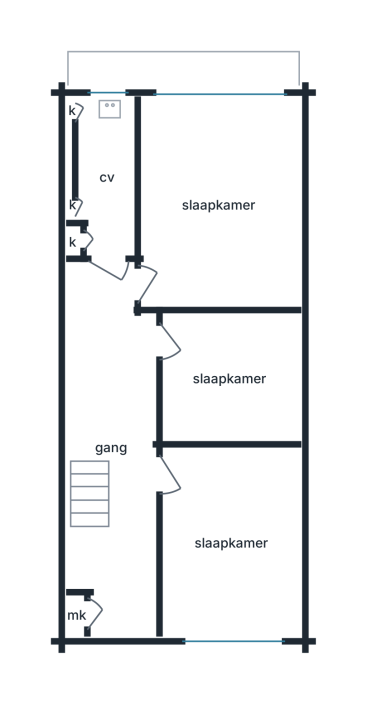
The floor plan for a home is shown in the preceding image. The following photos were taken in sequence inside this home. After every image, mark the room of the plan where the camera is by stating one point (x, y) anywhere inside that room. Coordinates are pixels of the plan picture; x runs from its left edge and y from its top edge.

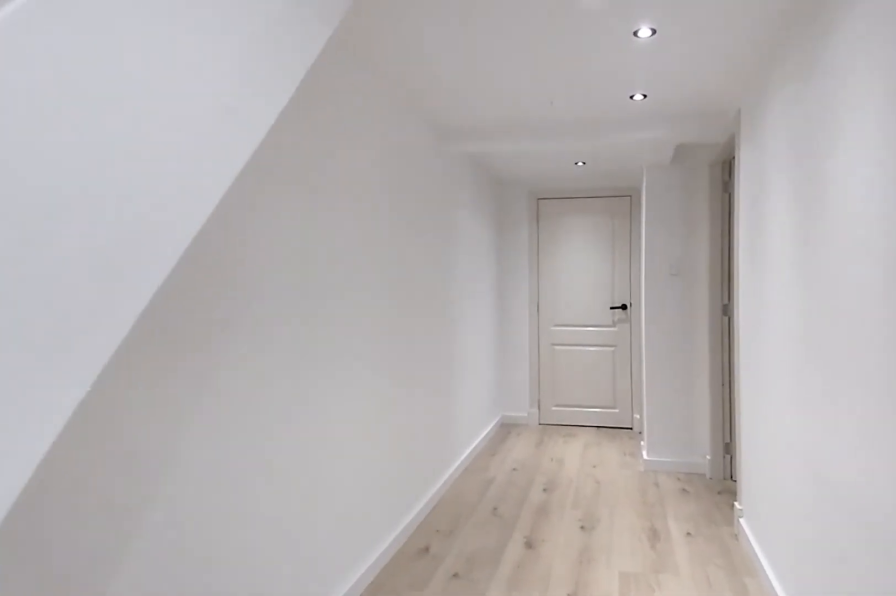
(113, 442)
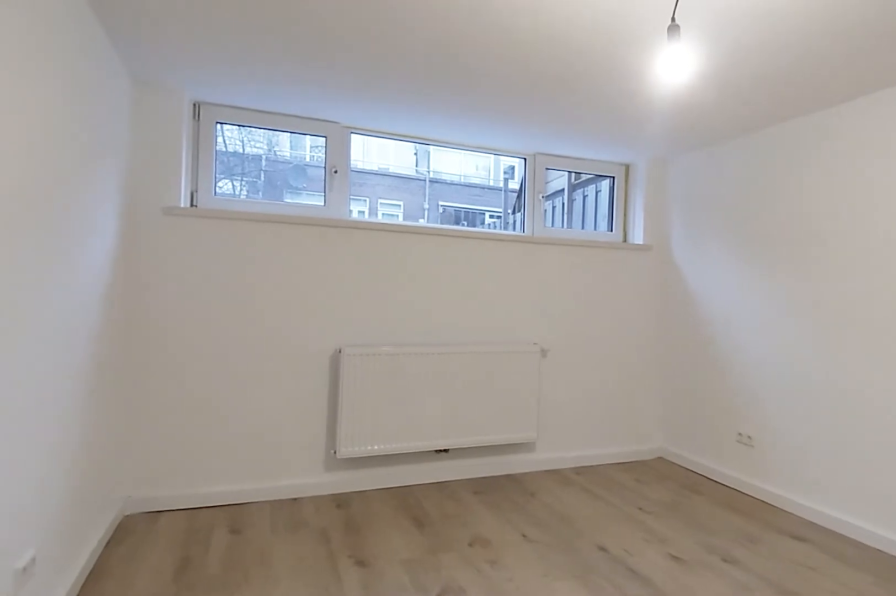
(179, 174)
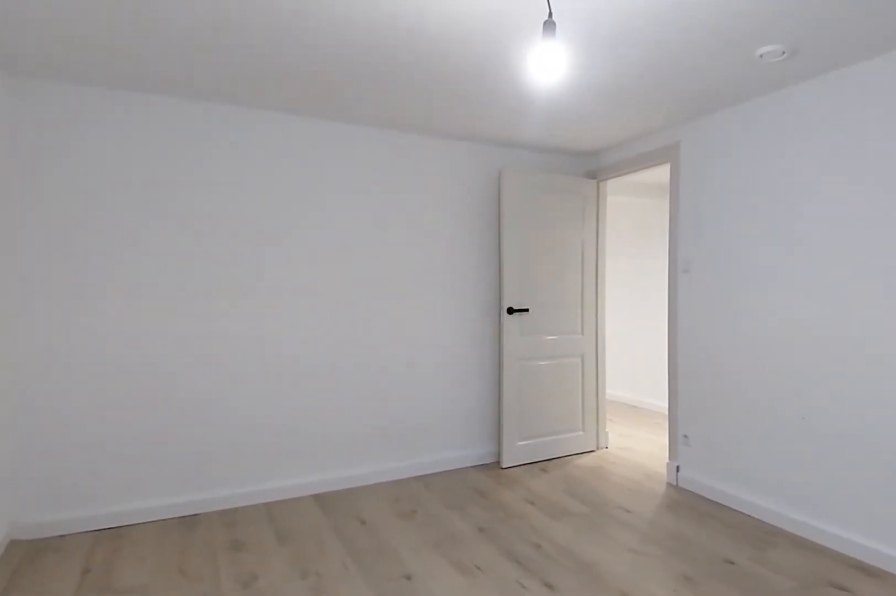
(179, 174)
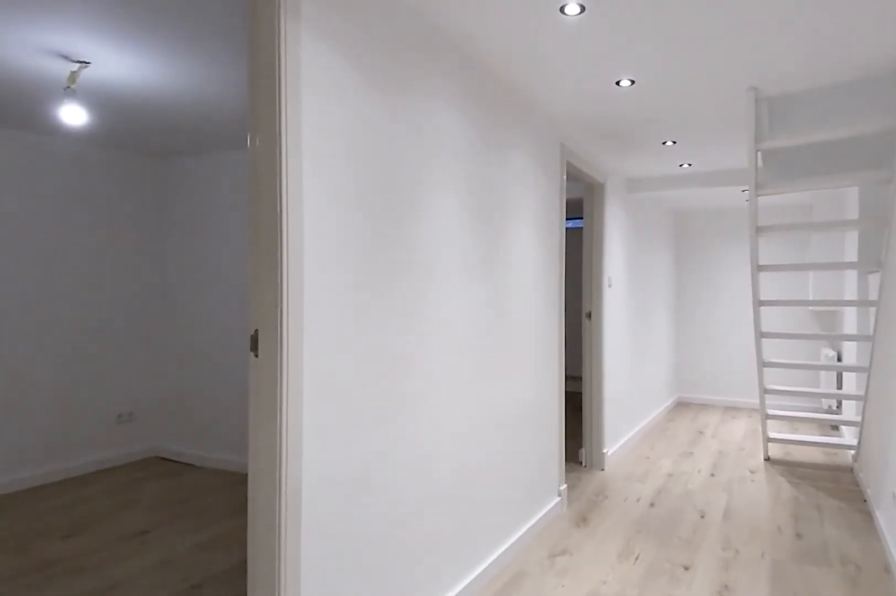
(113, 442)
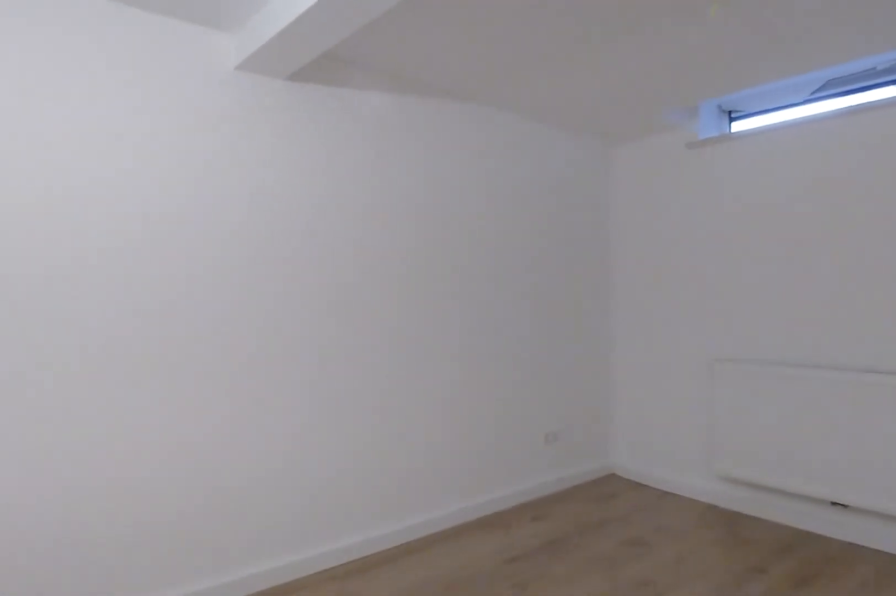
(228, 631)
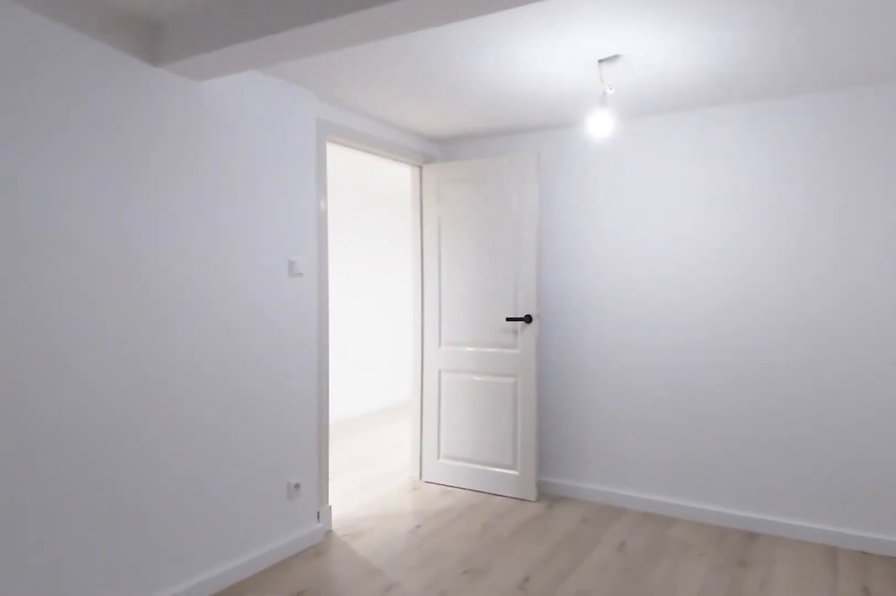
(228, 631)
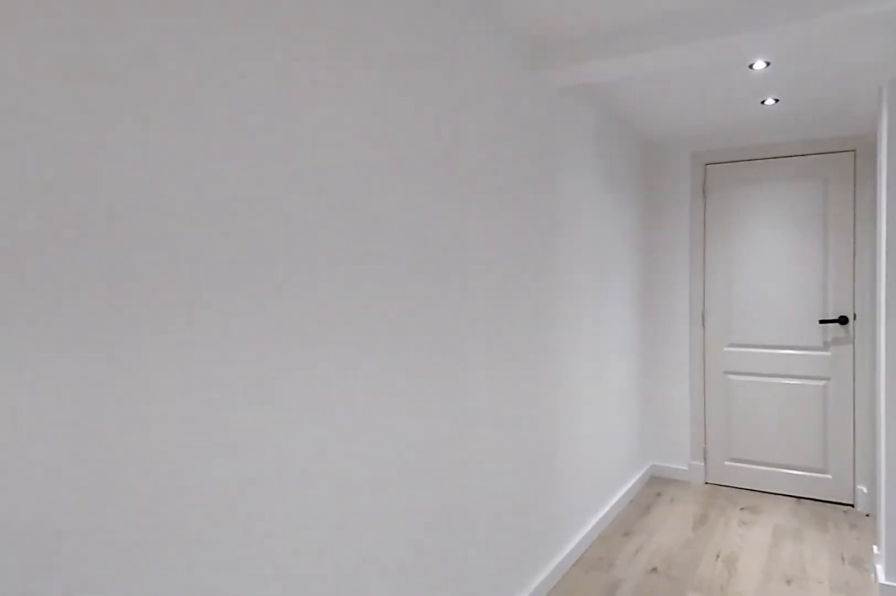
(113, 442)
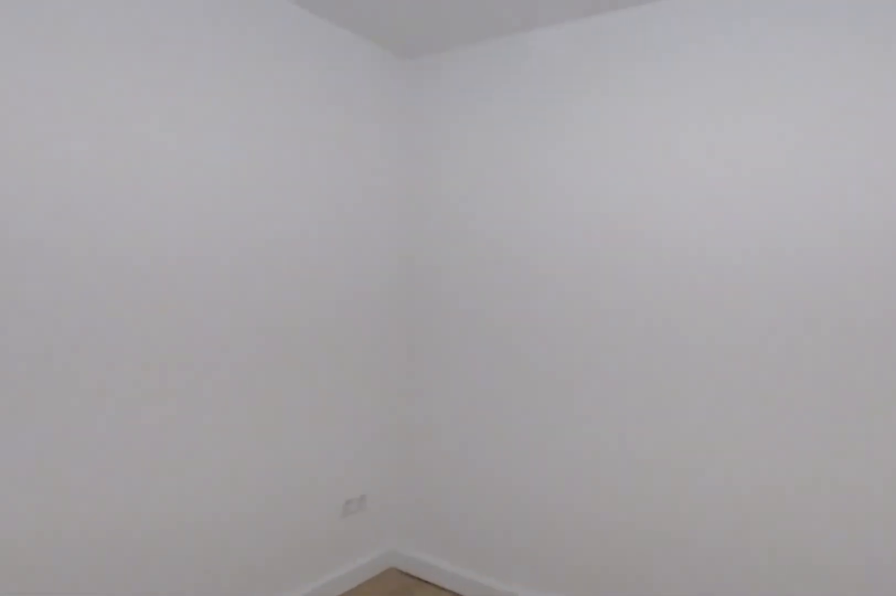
(229, 379)
